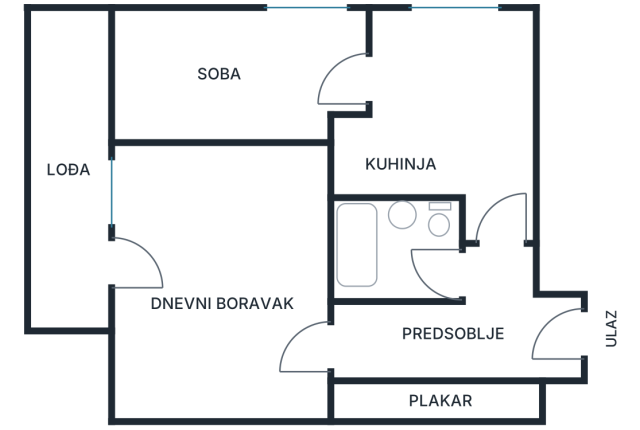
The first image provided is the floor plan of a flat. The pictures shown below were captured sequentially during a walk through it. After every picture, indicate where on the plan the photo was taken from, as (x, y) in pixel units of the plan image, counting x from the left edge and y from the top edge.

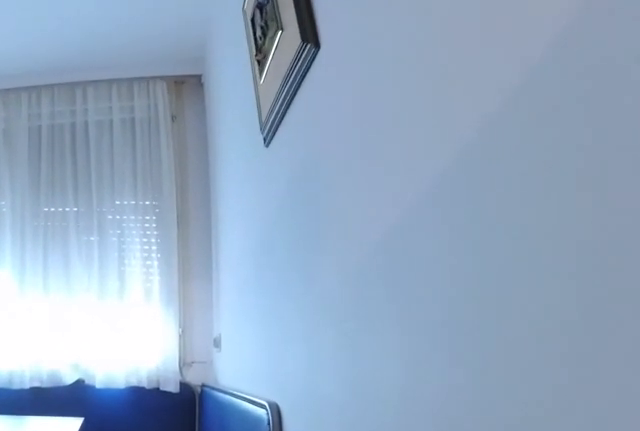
(496, 215)
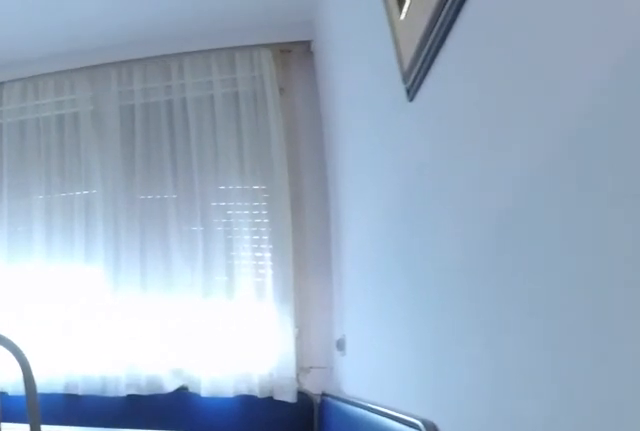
(496, 191)
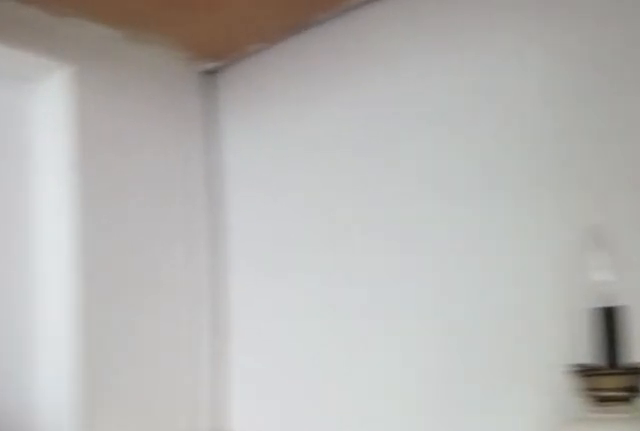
(161, 73)
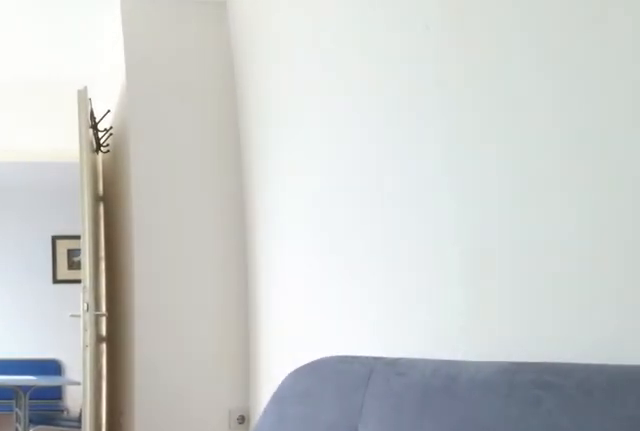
(138, 87)
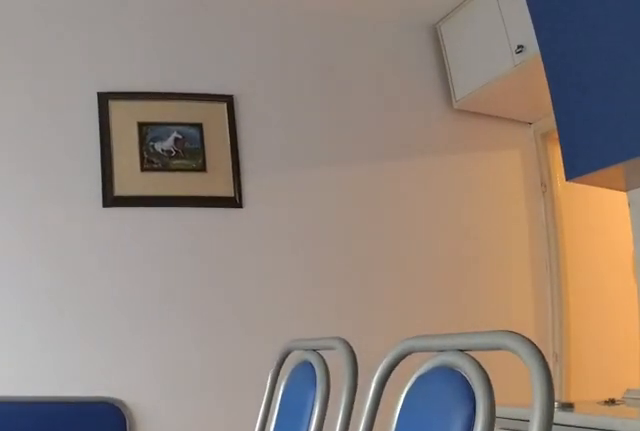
(372, 84)
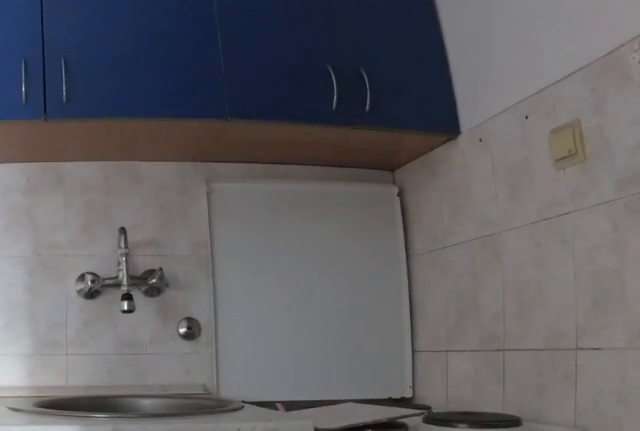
(386, 70)
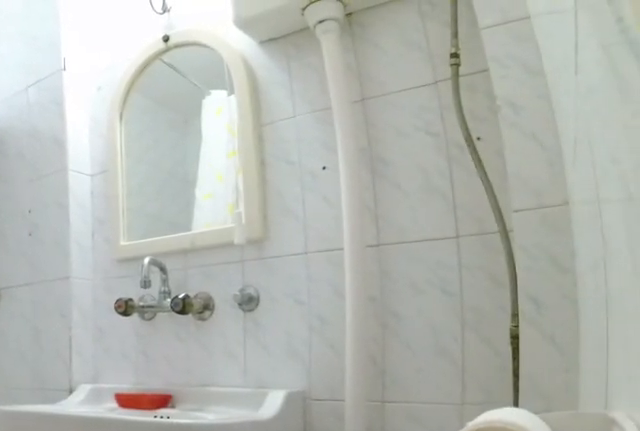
(471, 269)
